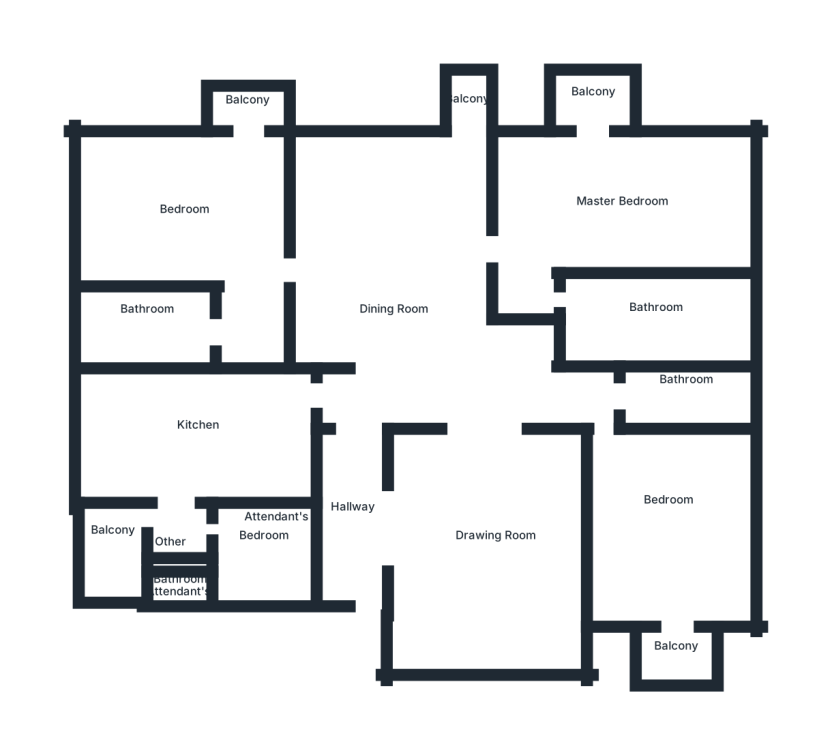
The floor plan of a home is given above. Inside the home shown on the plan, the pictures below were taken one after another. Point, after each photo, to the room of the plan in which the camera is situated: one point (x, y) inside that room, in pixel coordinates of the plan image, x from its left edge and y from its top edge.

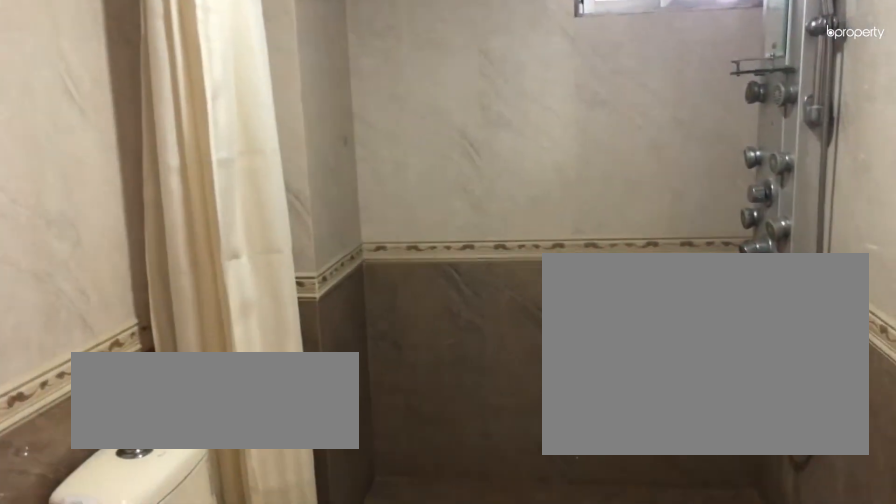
(163, 327)
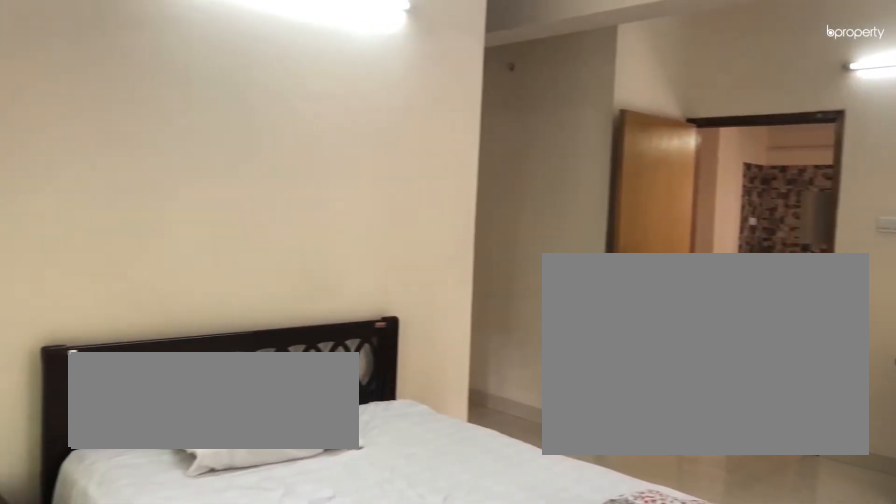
(620, 207)
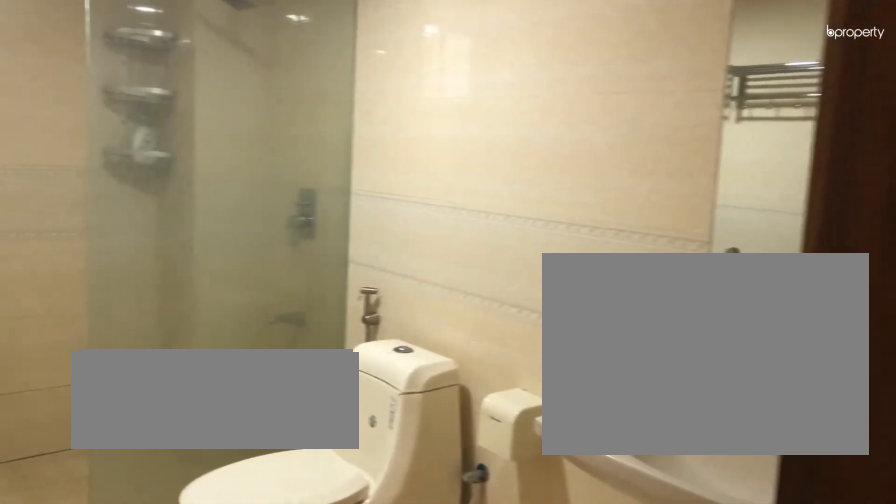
(652, 313)
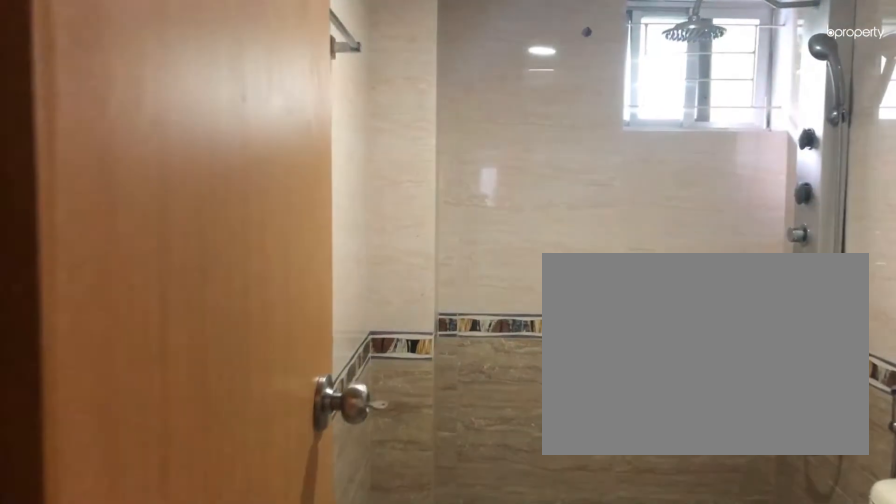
(682, 395)
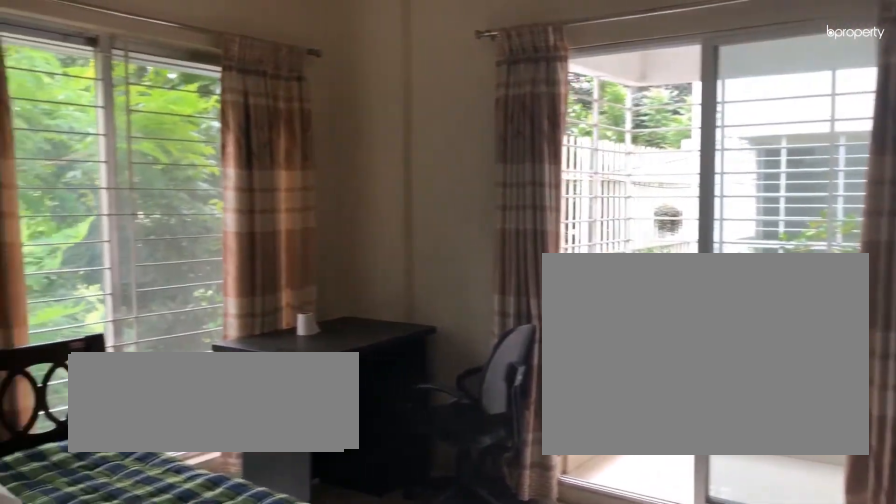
(668, 512)
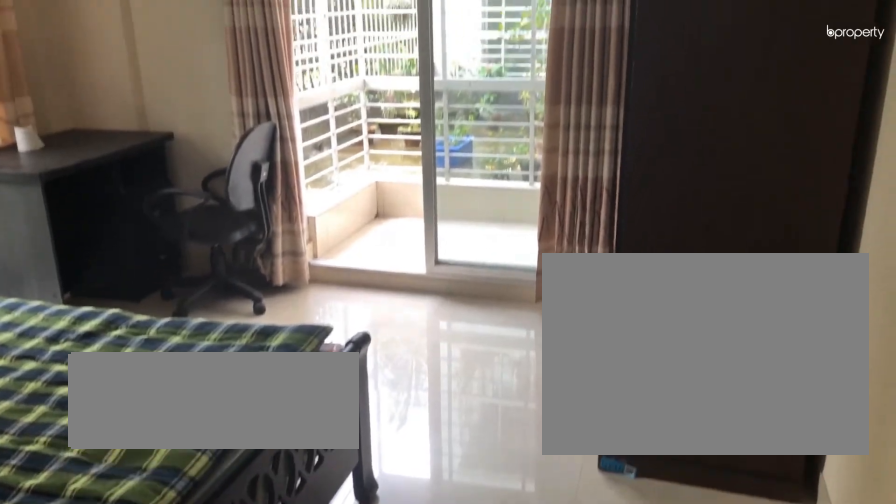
(669, 512)
